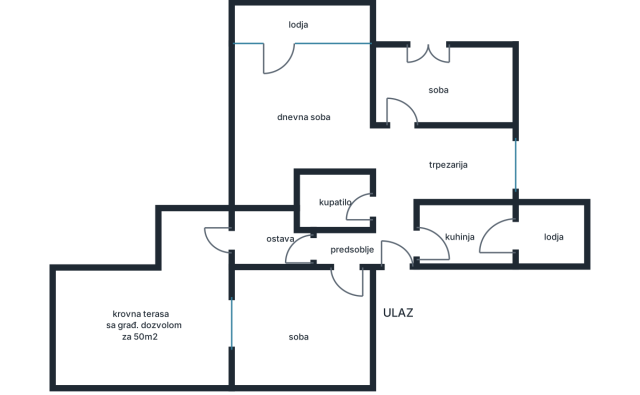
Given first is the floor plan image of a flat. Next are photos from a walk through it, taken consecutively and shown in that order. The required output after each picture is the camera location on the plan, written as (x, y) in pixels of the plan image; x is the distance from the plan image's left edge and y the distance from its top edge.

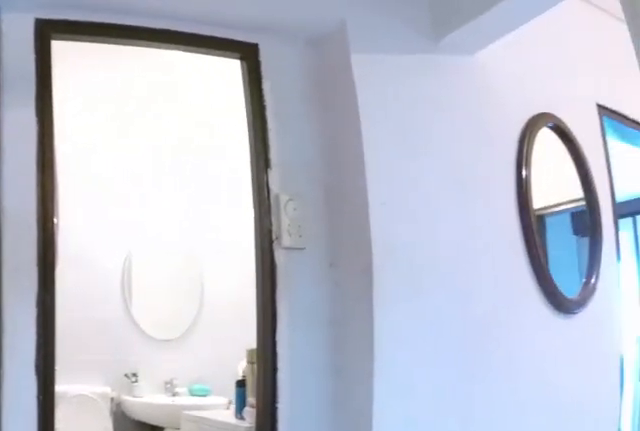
(433, 238)
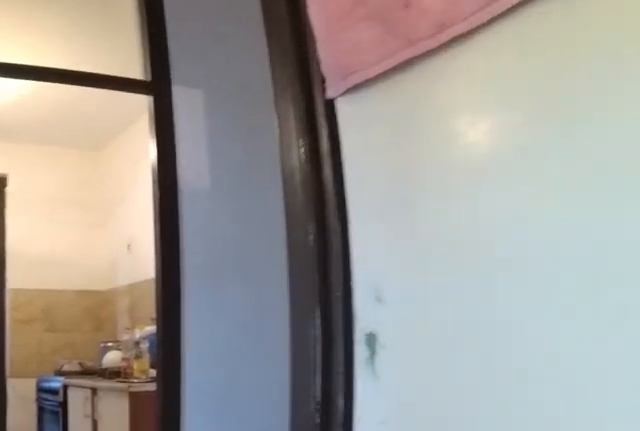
(341, 204)
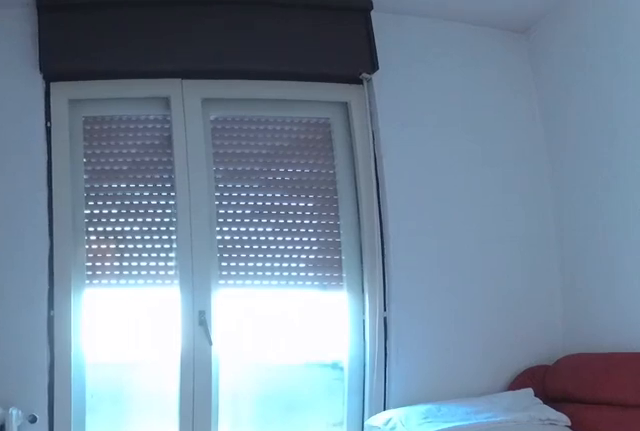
(402, 144)
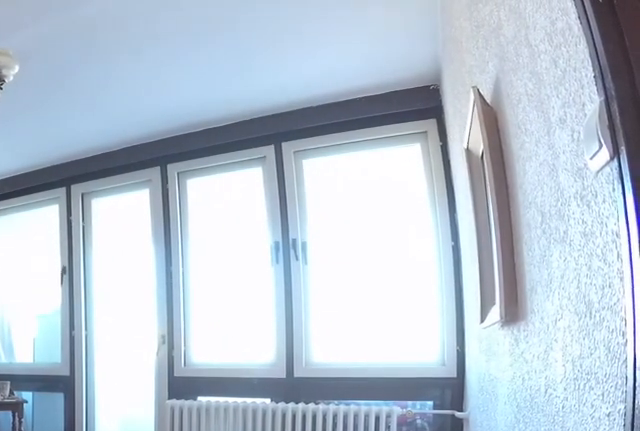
(369, 155)
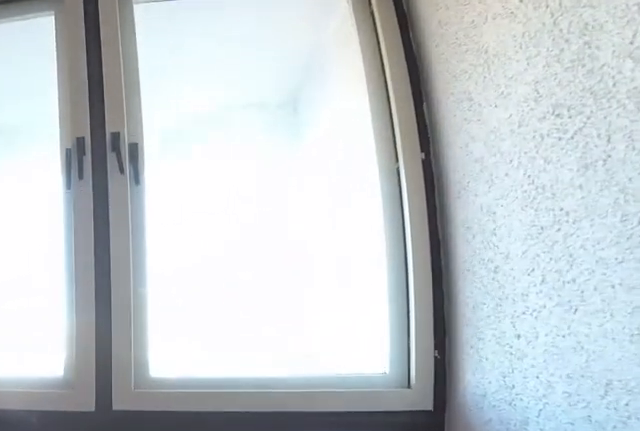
(354, 113)
